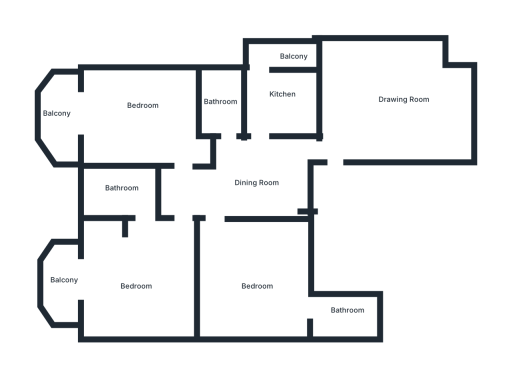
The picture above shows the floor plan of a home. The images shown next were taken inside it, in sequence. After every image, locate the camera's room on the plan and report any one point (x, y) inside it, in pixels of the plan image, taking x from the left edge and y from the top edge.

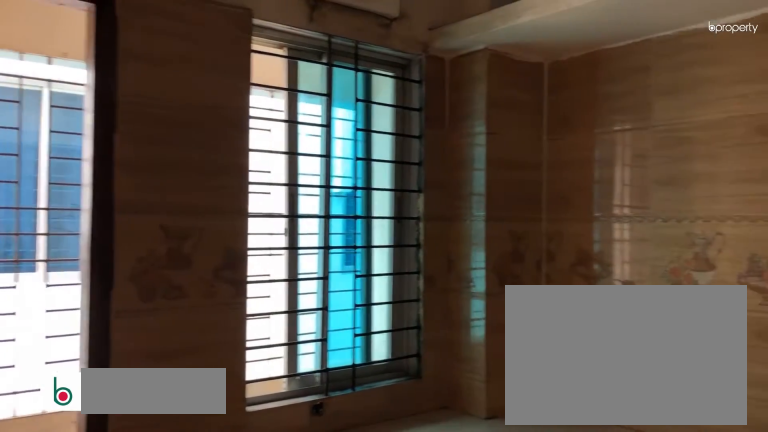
(275, 97)
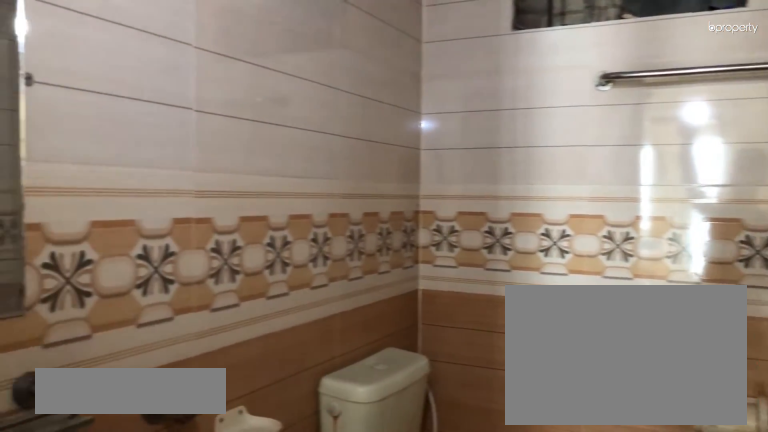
(219, 101)
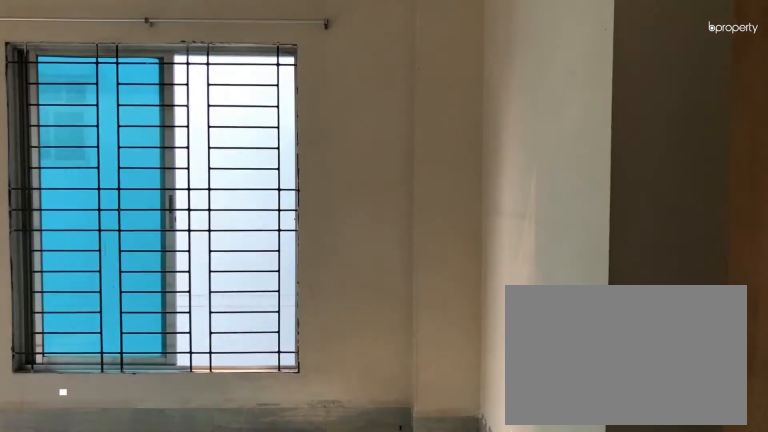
(139, 110)
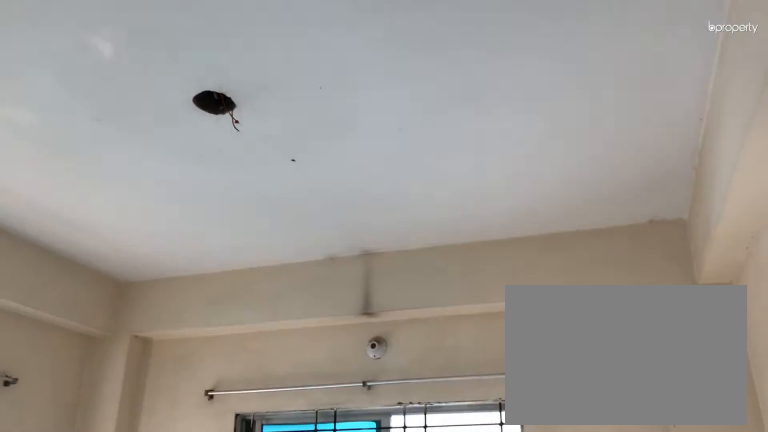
(139, 110)
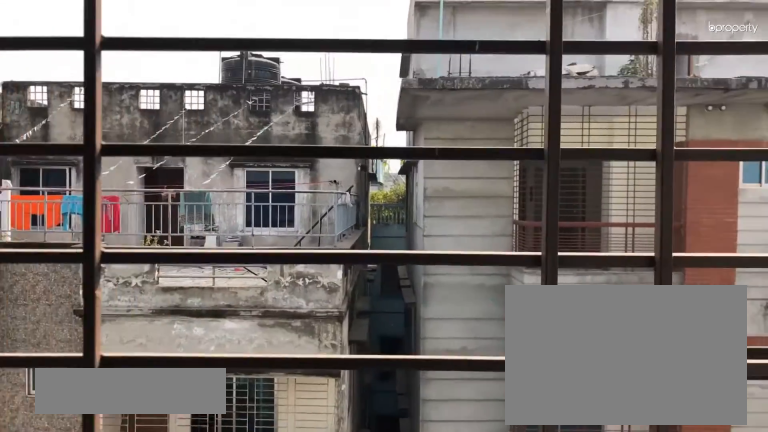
(63, 119)
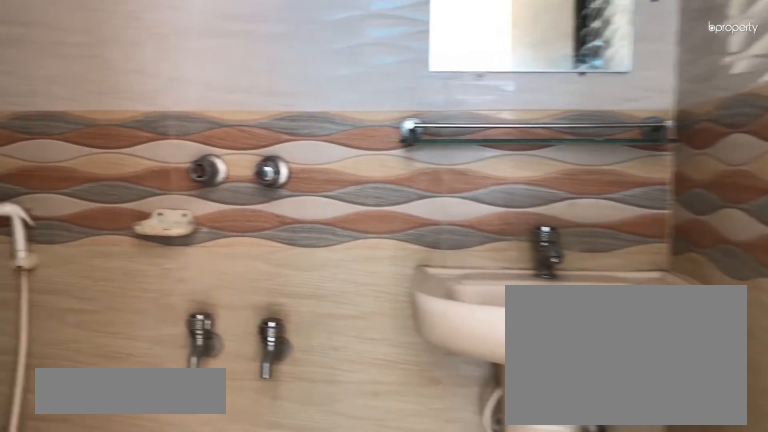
(118, 188)
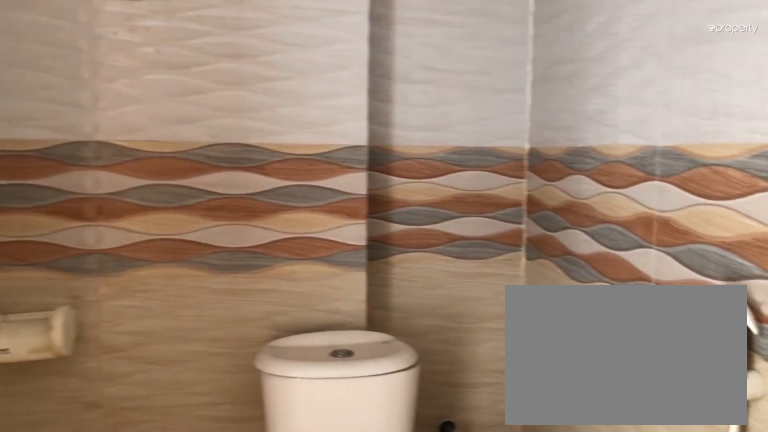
(118, 188)
